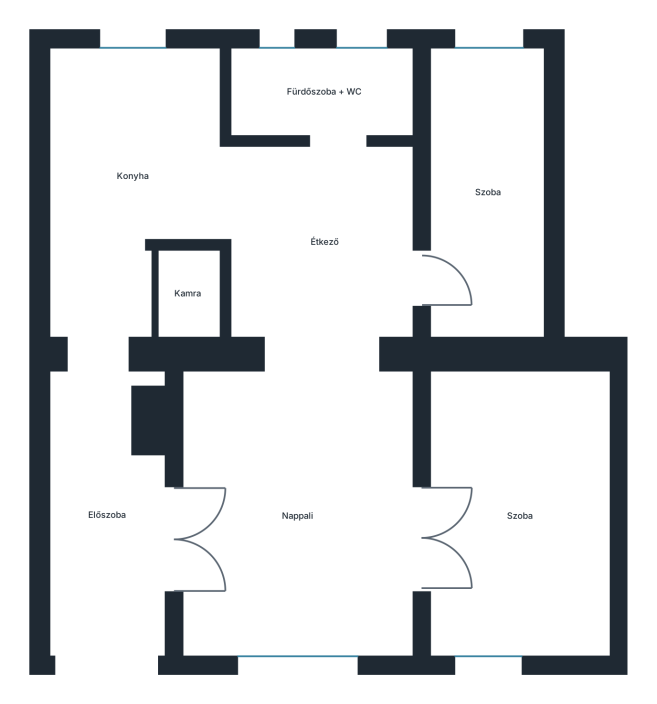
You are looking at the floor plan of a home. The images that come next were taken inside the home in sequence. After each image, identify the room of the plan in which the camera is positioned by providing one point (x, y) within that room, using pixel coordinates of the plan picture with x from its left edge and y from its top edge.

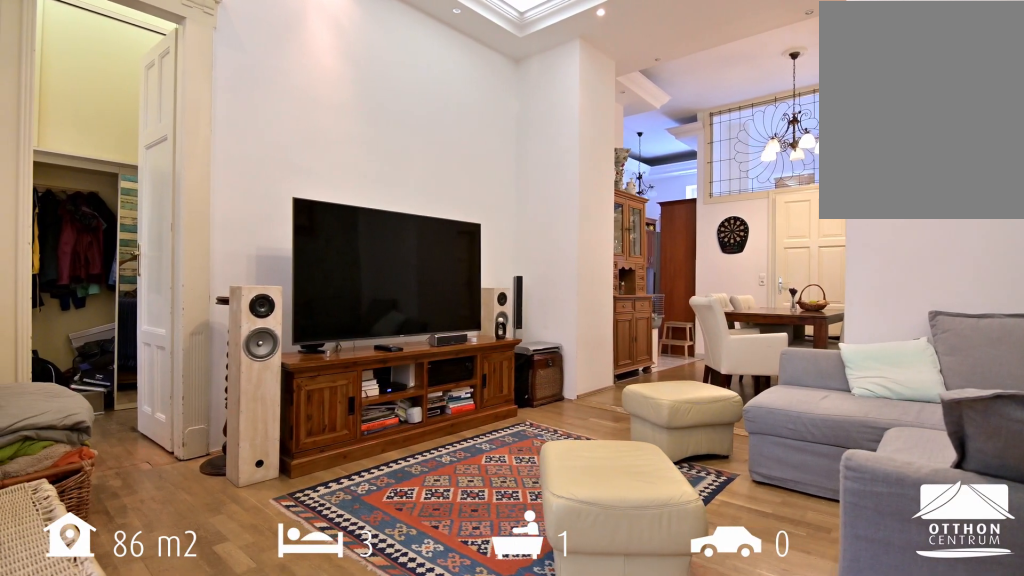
(304, 513)
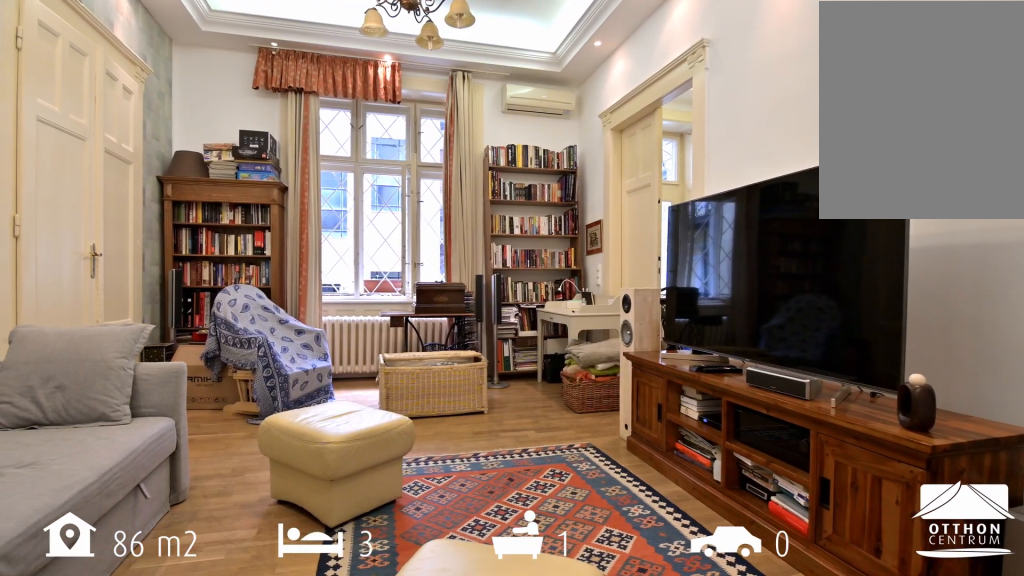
(304, 513)
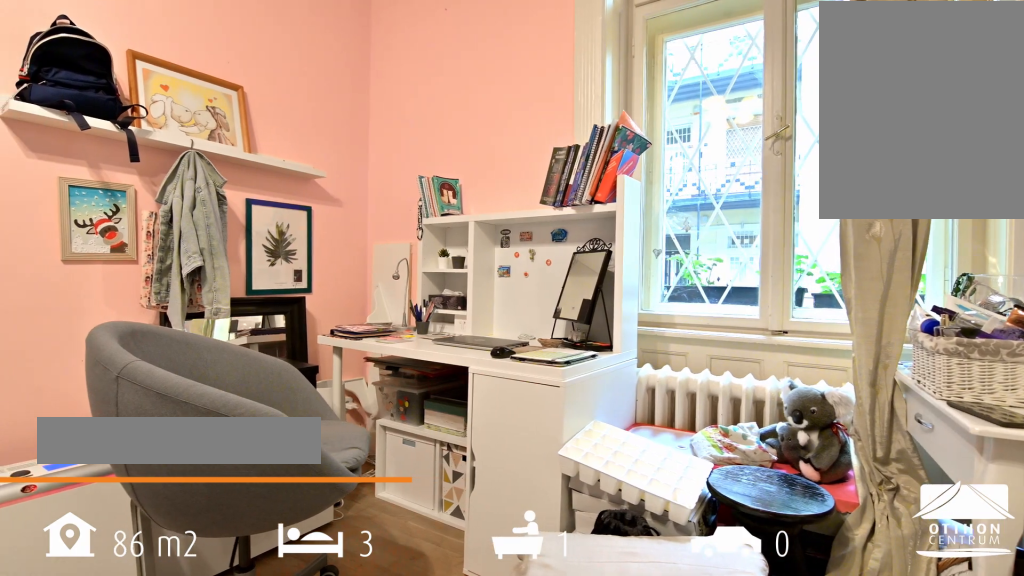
(505, 513)
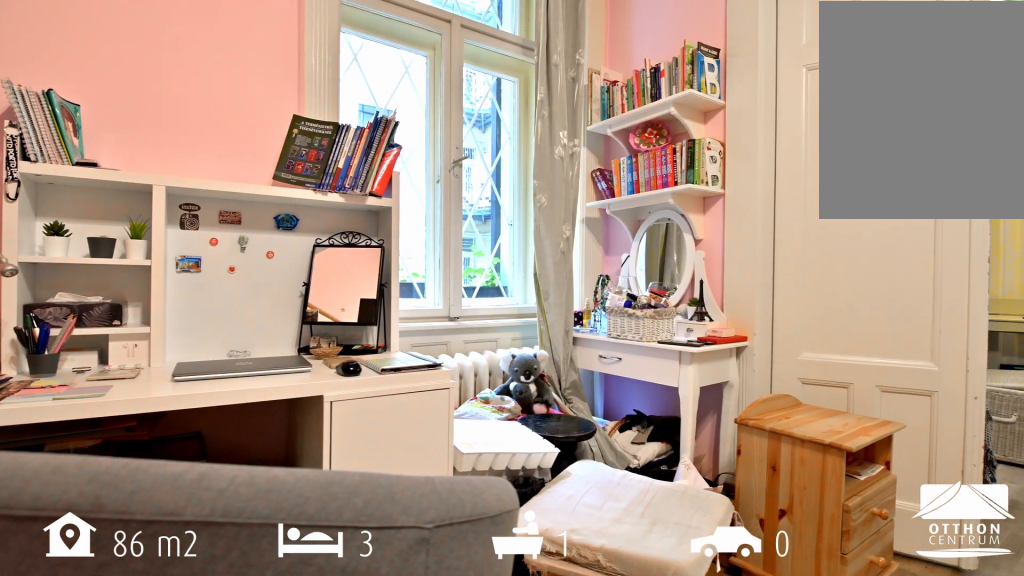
(505, 513)
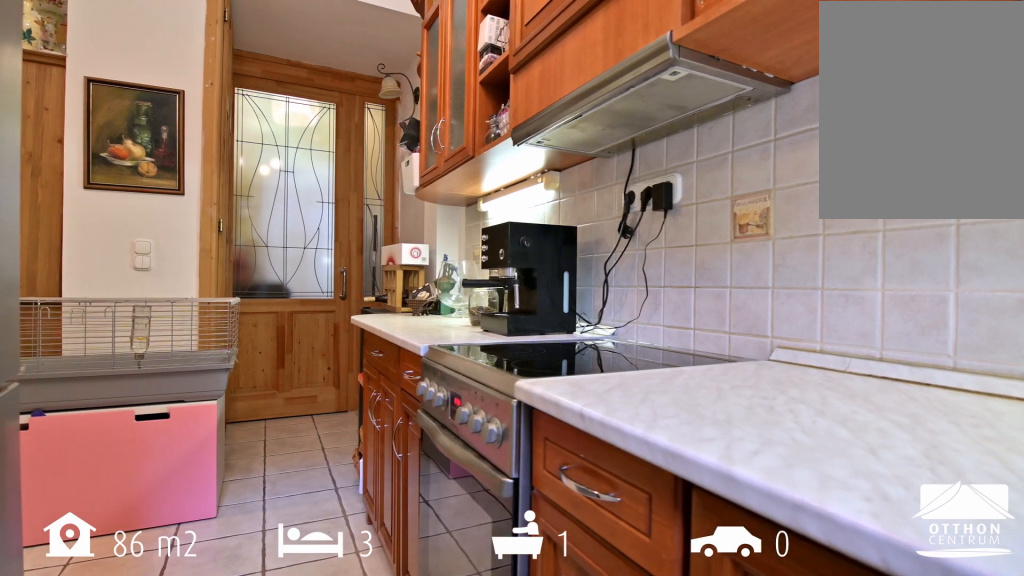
(136, 182)
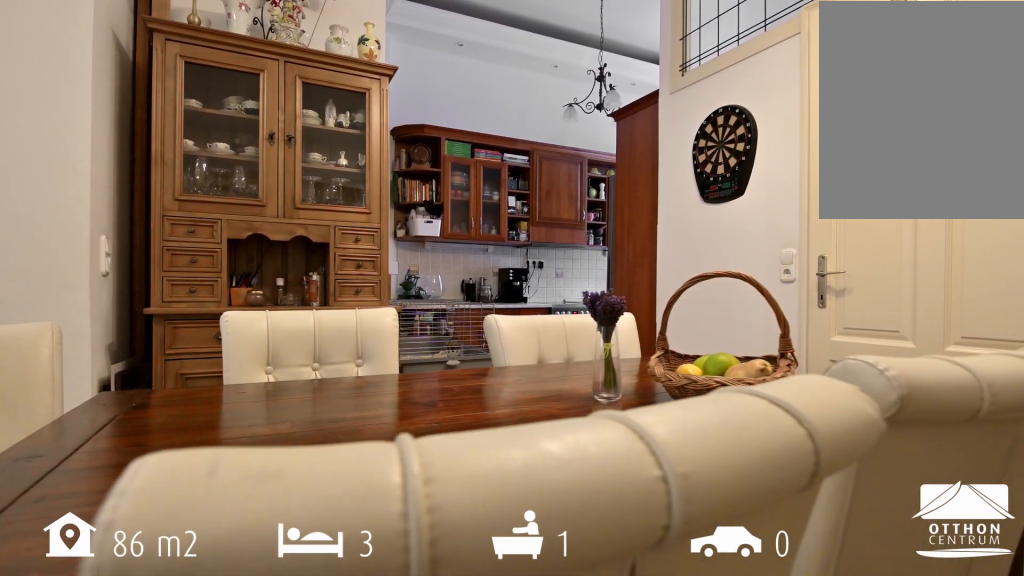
(325, 237)
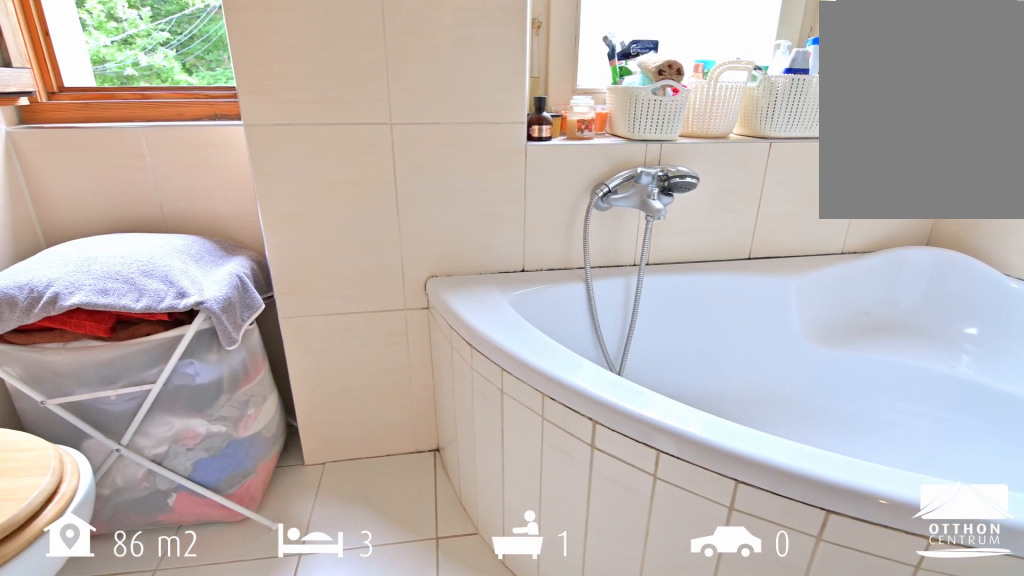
(326, 96)
